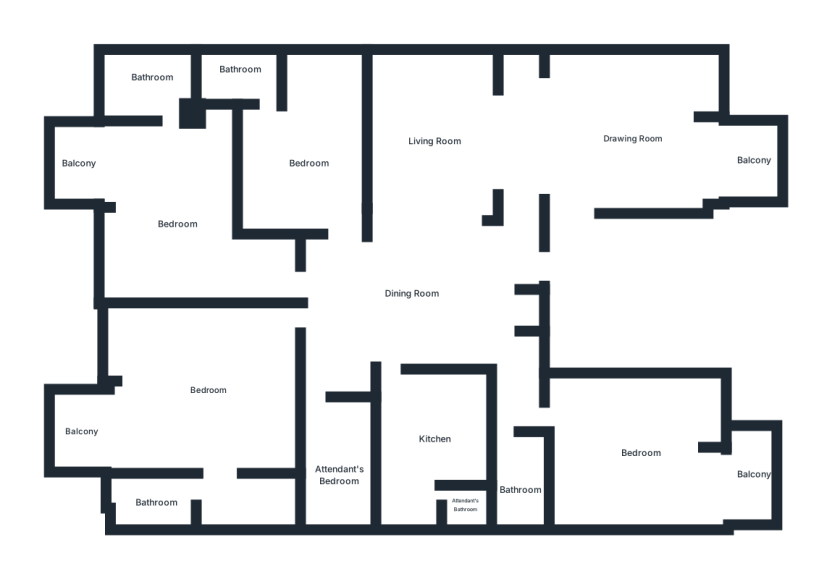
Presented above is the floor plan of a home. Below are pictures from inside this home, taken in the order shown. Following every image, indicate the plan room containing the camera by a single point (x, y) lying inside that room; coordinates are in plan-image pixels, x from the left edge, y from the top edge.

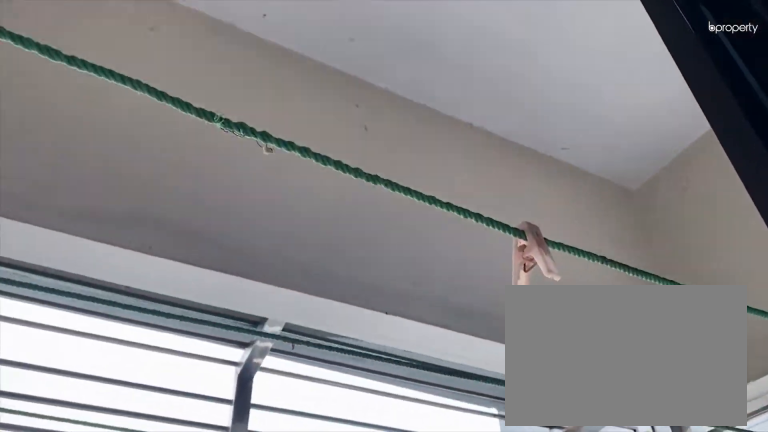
(758, 159)
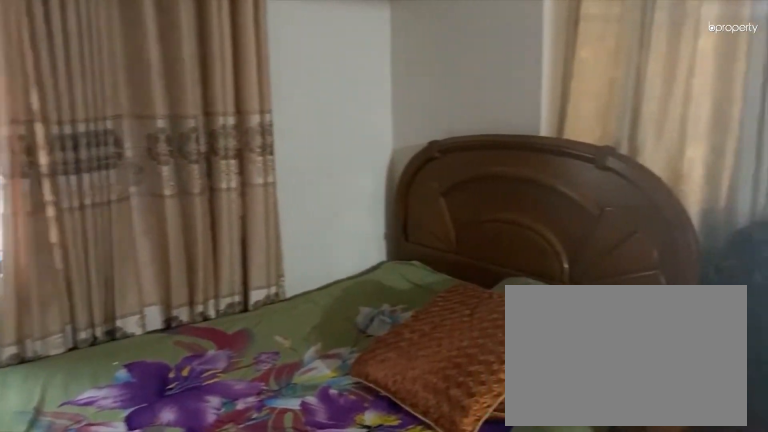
(433, 138)
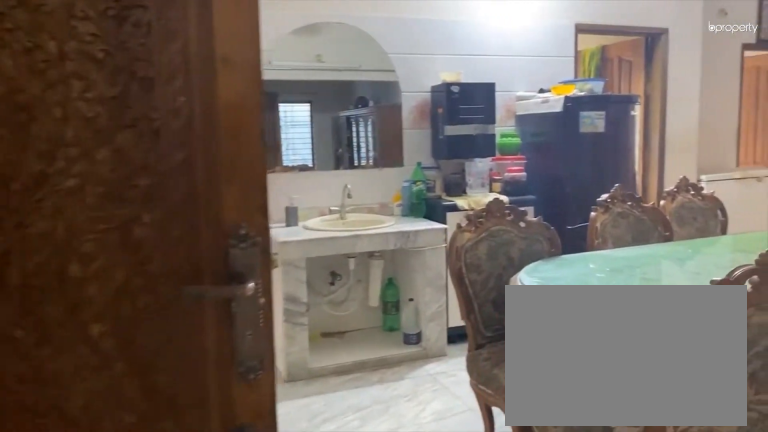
(411, 298)
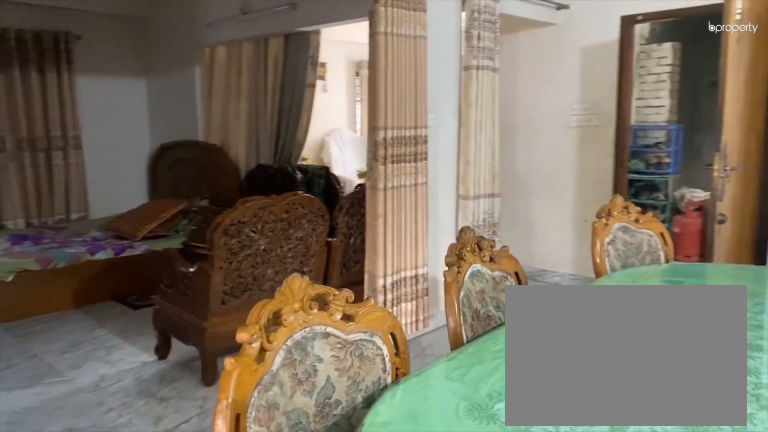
(411, 298)
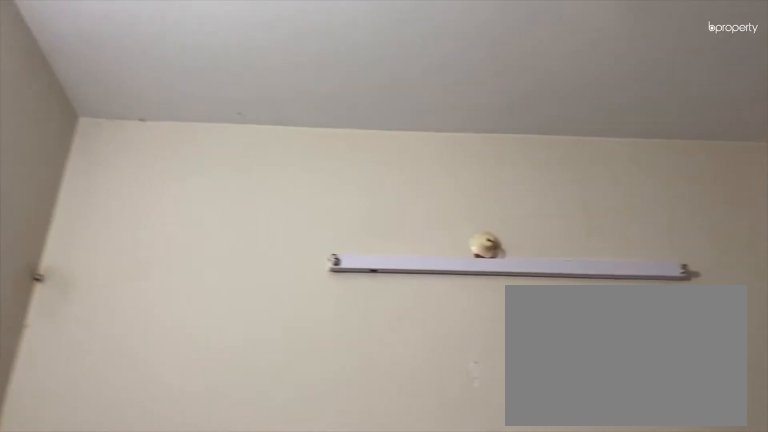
(312, 164)
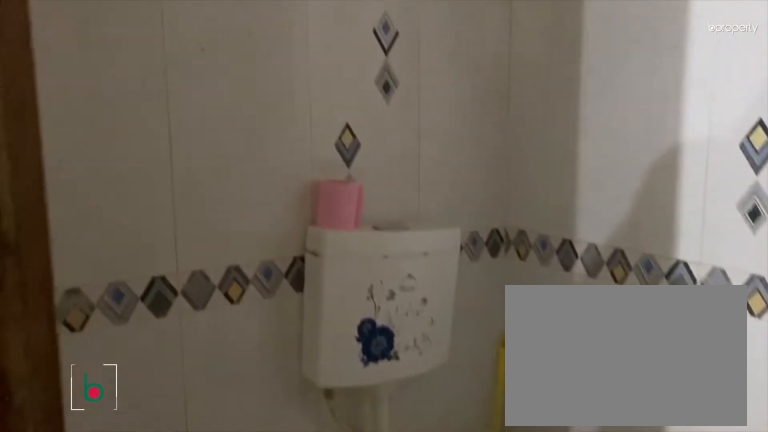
(241, 71)
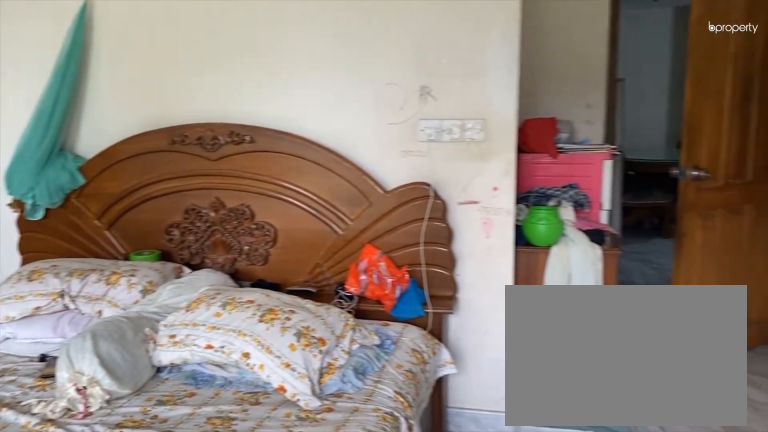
(177, 223)
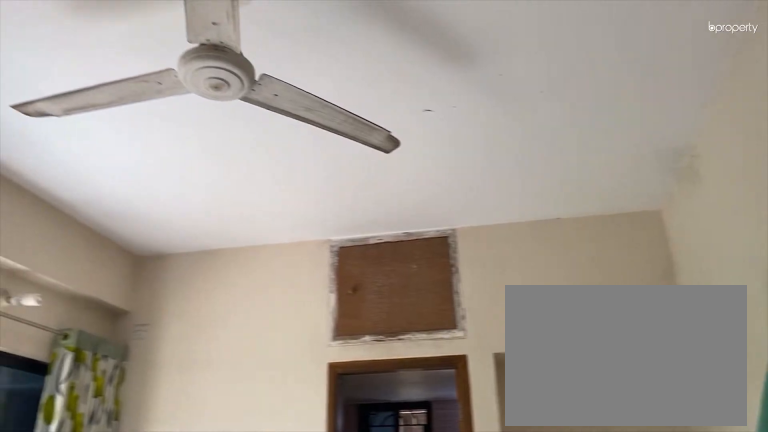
(177, 223)
